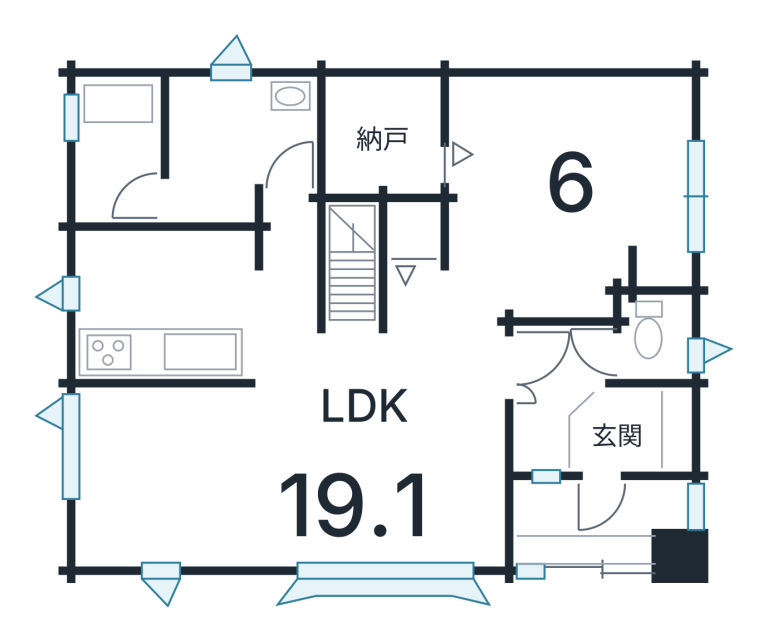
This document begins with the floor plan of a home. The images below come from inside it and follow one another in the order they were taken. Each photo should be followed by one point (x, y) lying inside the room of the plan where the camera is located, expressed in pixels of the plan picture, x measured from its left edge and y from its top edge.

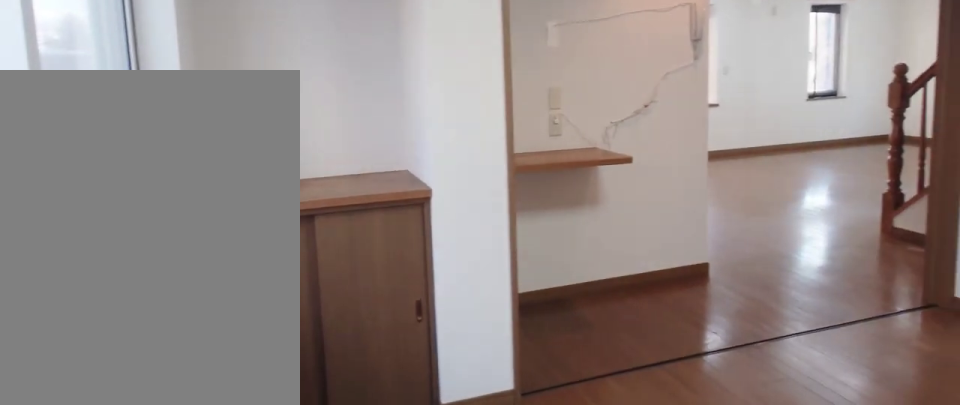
(564, 189)
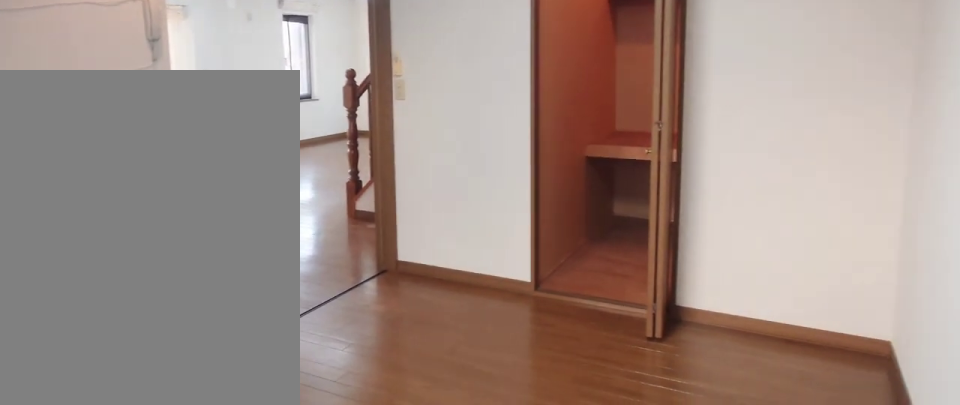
(564, 189)
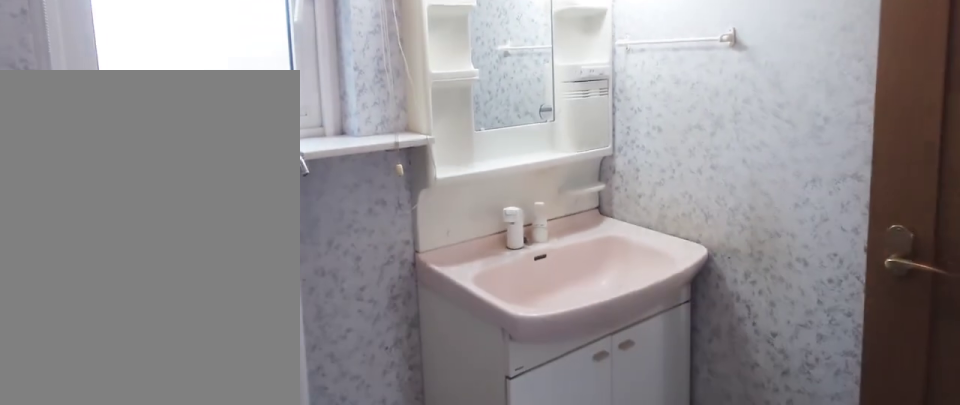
(234, 140)
